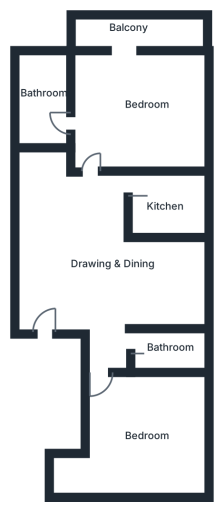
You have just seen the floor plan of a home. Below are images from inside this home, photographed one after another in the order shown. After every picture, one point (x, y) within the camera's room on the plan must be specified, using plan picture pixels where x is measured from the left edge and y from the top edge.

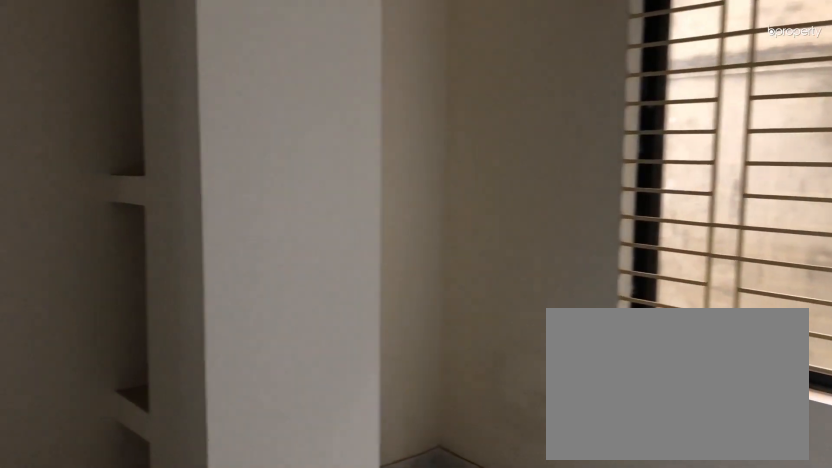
(145, 446)
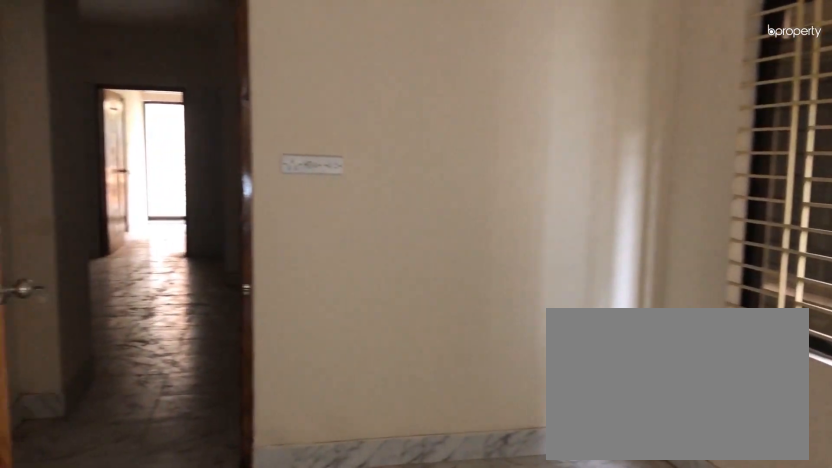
(145, 446)
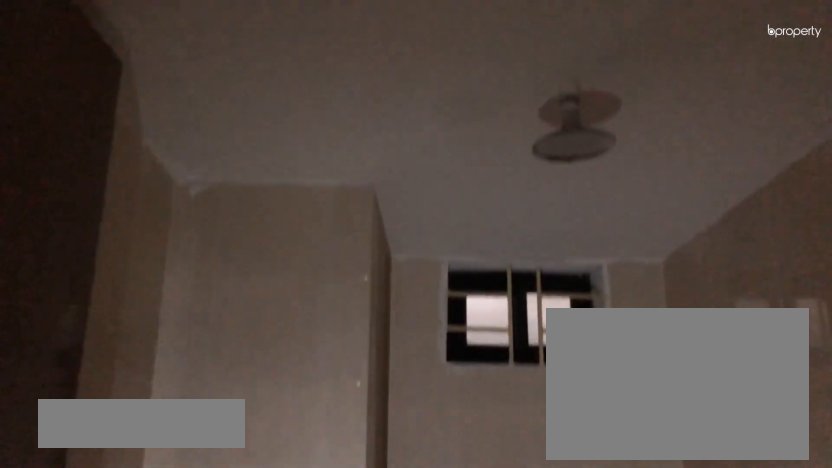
(174, 353)
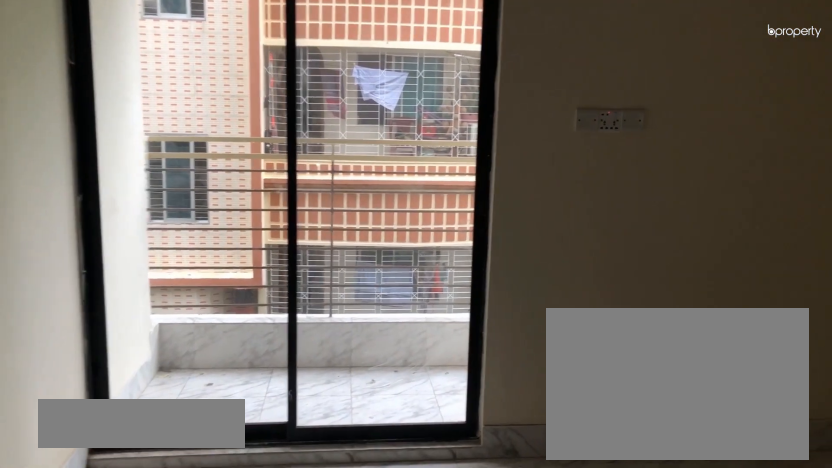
(142, 112)
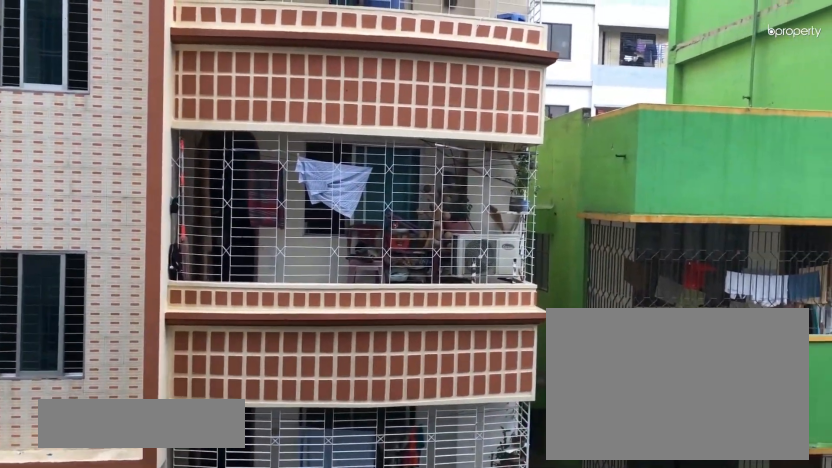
(125, 28)
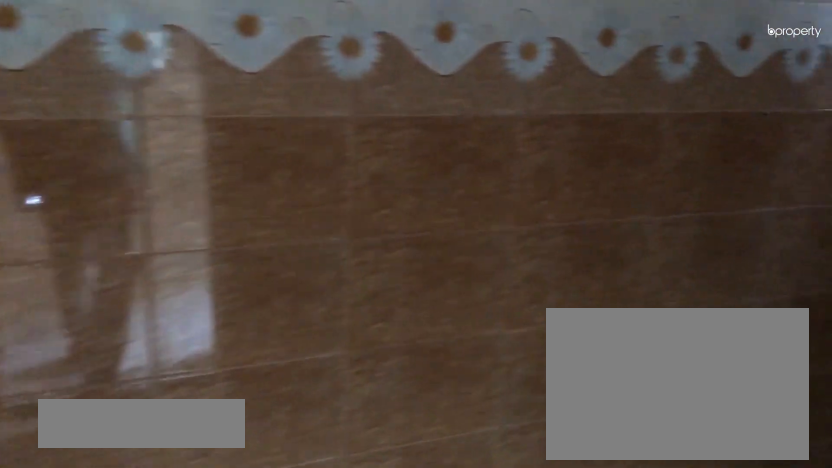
(44, 101)
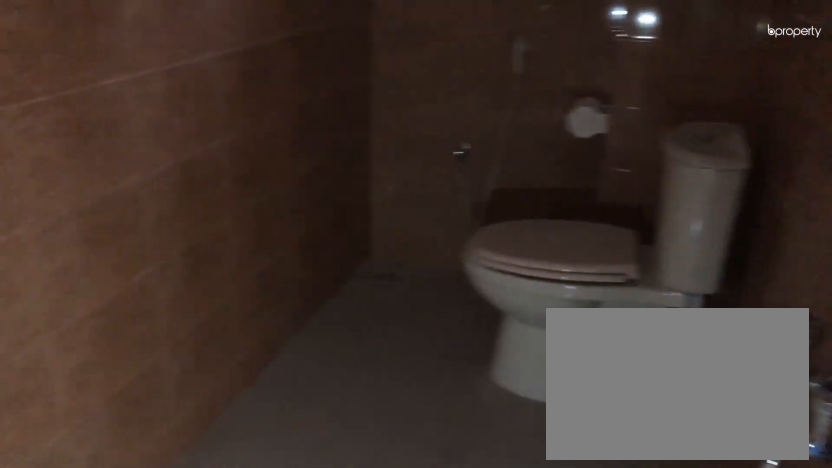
(44, 101)
